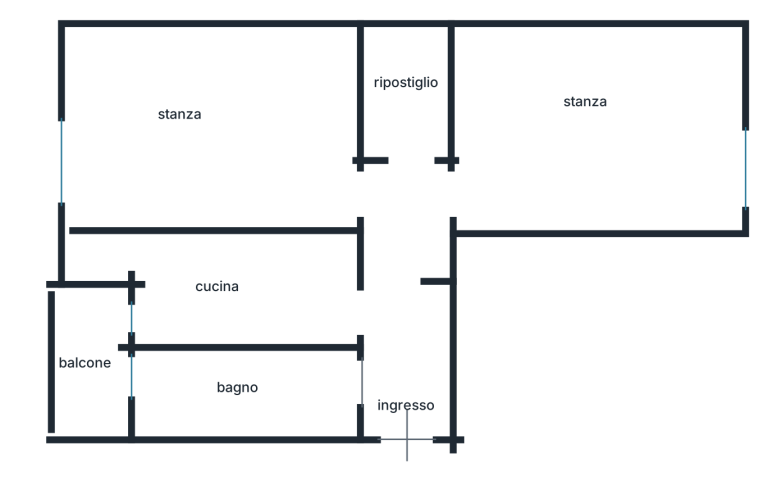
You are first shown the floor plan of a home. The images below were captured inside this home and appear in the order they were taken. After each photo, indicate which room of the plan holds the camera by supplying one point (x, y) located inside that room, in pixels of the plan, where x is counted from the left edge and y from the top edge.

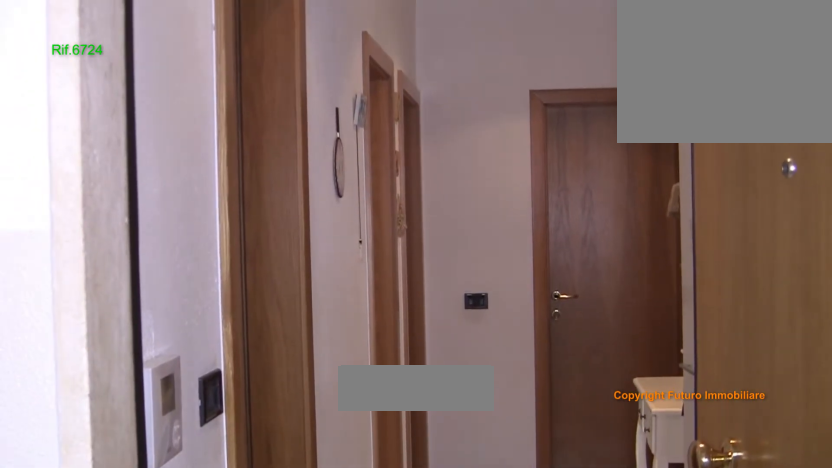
(405, 282)
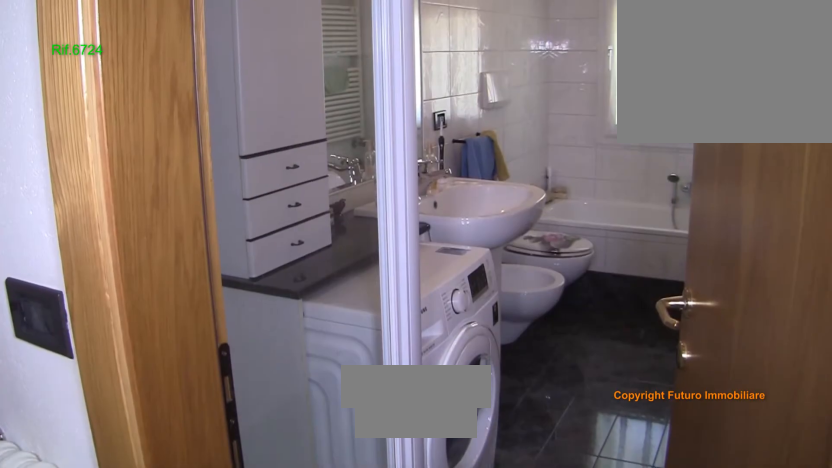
(257, 391)
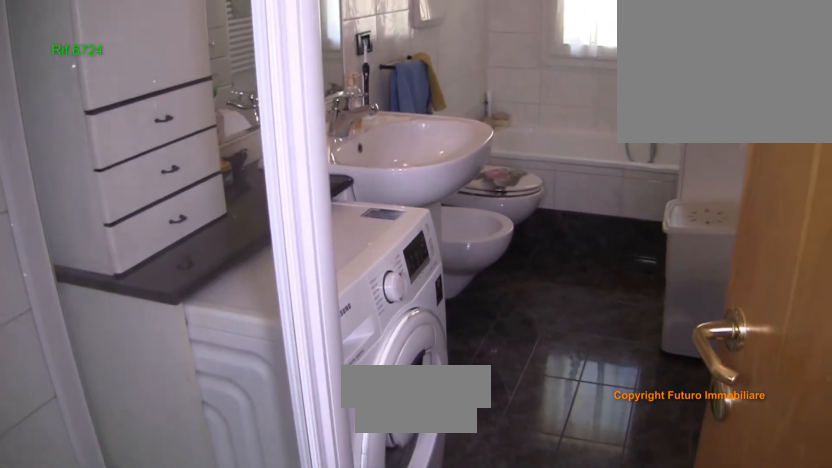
(257, 391)
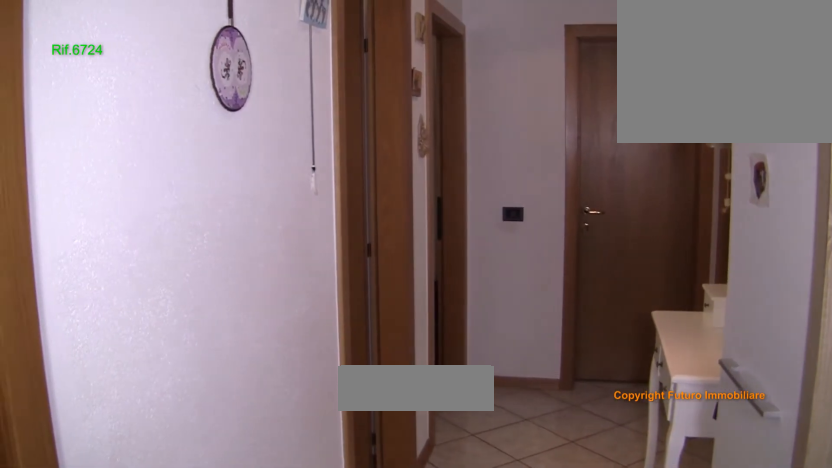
(405, 282)
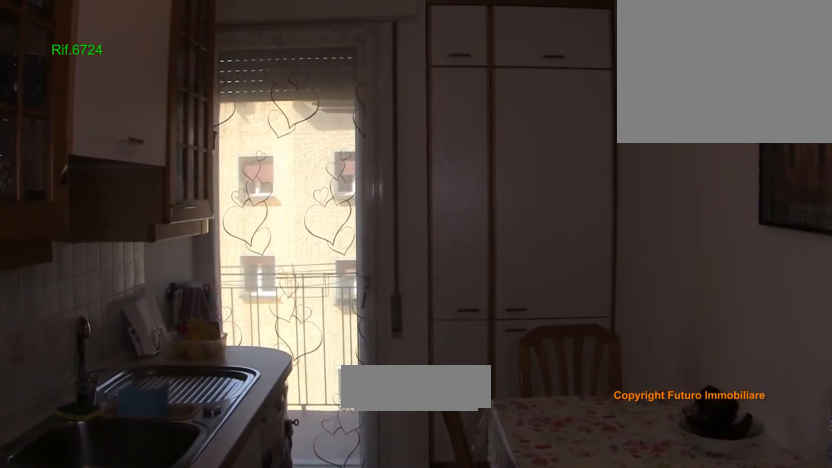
(249, 290)
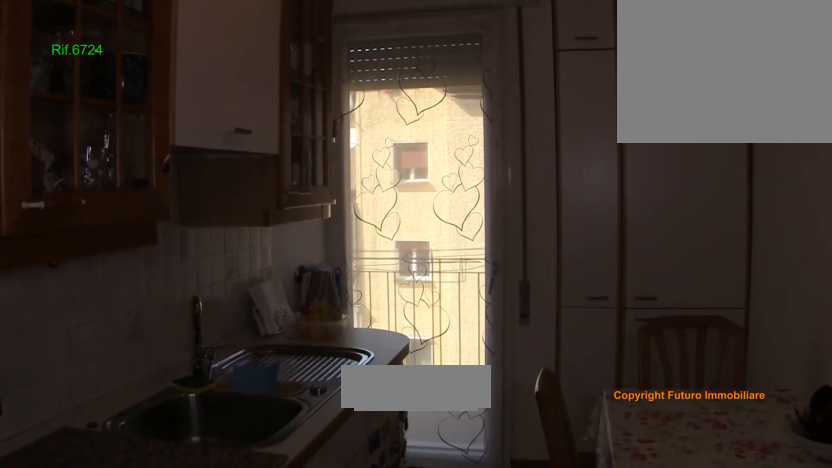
(249, 290)
